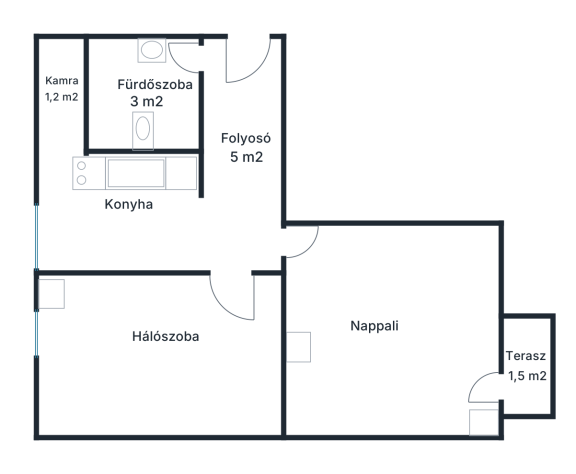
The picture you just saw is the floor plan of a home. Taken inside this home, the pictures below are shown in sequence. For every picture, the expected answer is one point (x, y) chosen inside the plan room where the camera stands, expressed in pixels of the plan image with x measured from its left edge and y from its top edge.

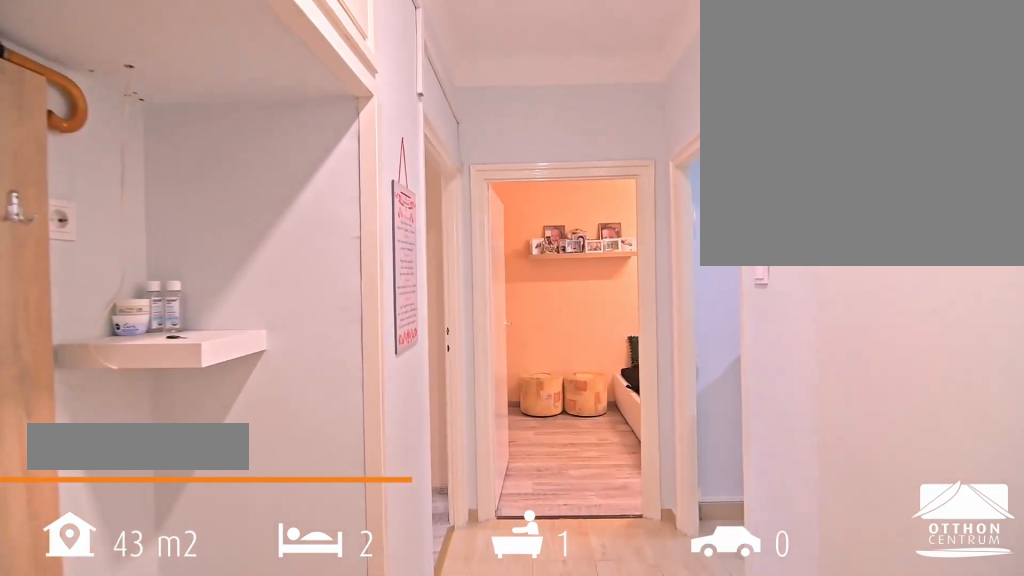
(242, 148)
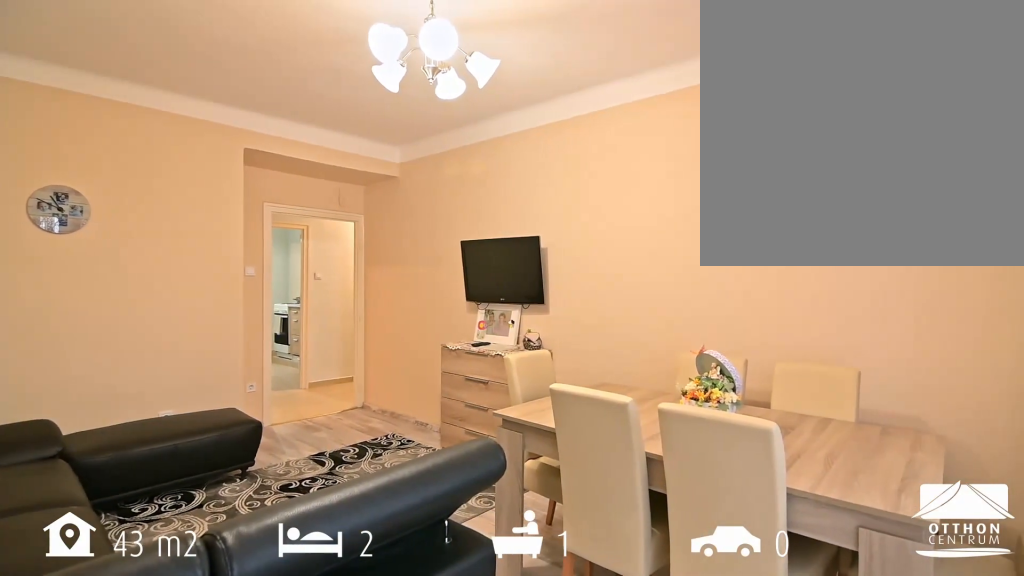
(391, 335)
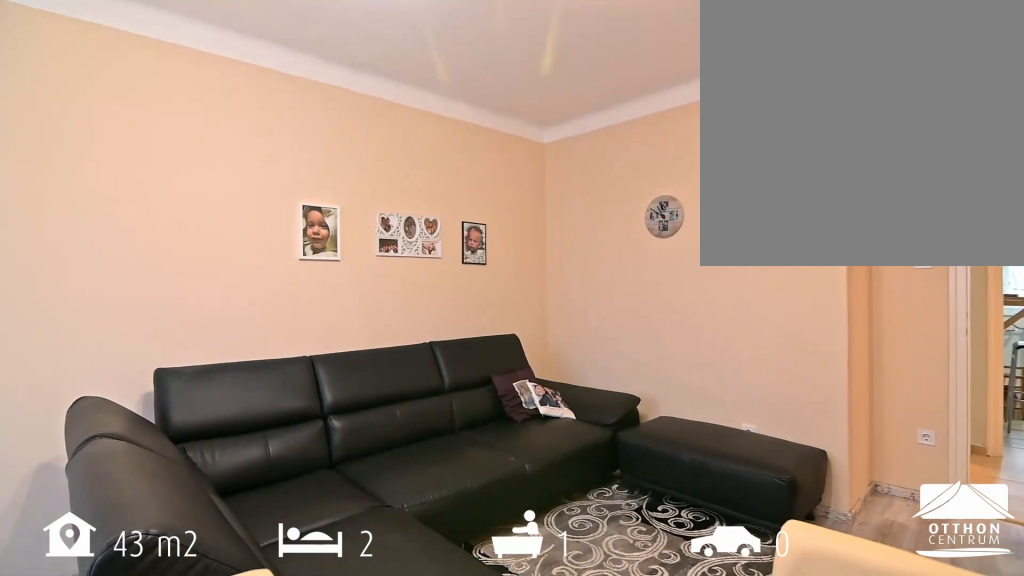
(391, 336)
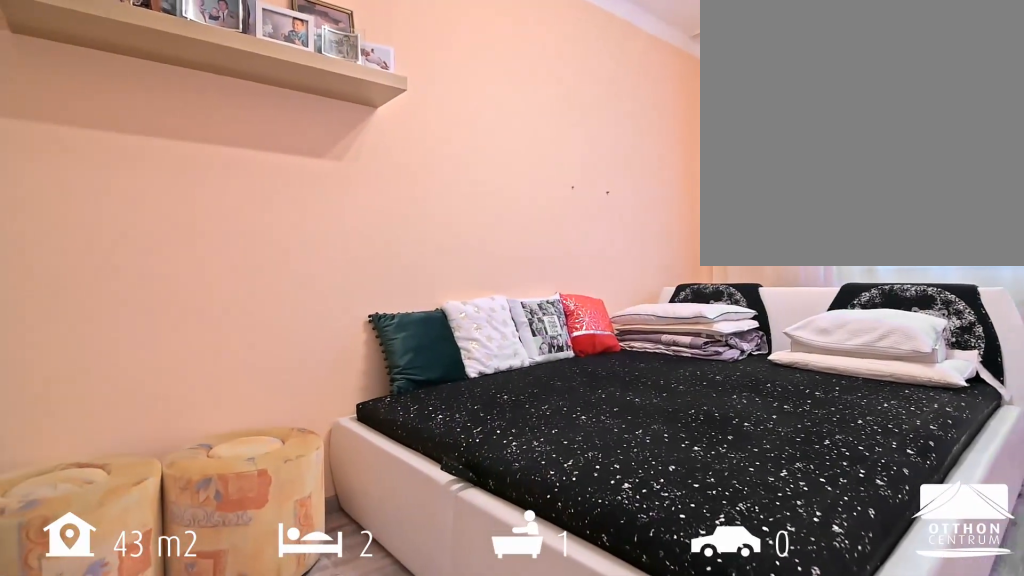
(153, 355)
